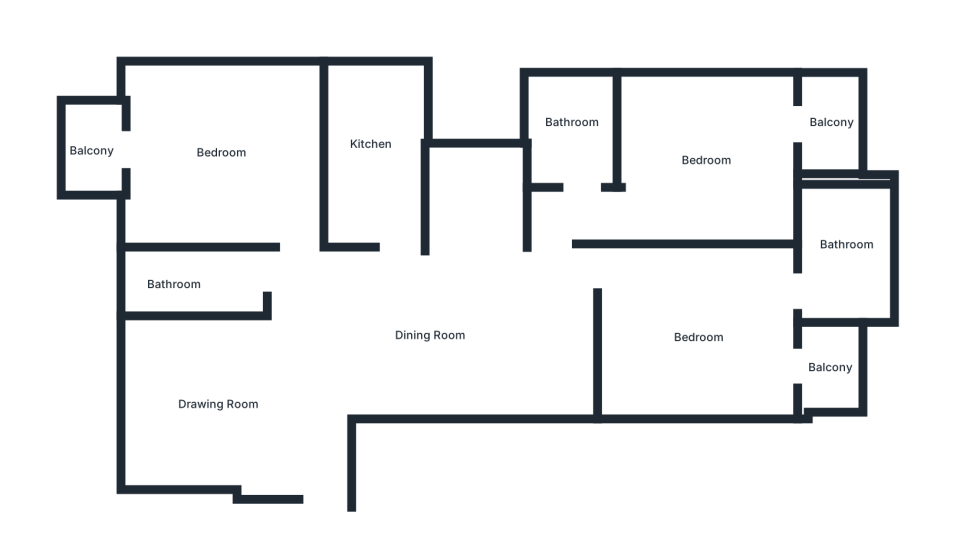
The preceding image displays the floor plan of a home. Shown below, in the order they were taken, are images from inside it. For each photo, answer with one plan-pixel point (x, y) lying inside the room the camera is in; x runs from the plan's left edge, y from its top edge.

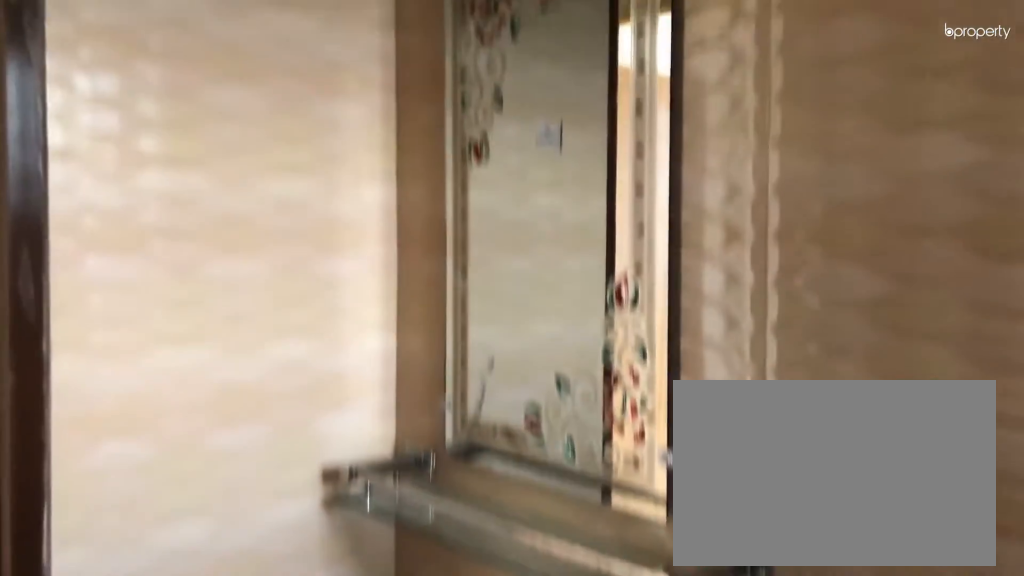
(183, 280)
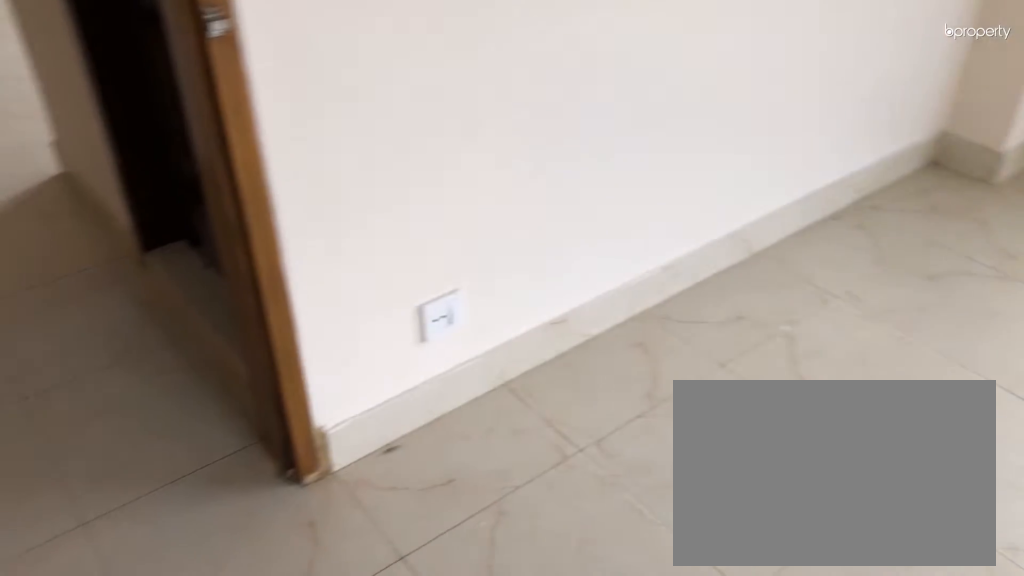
(215, 158)
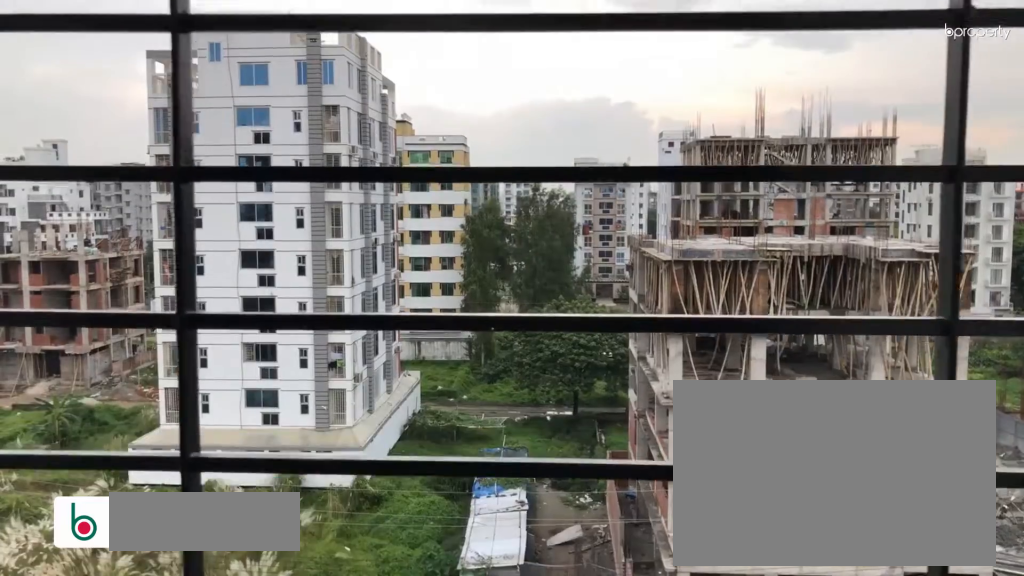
(88, 151)
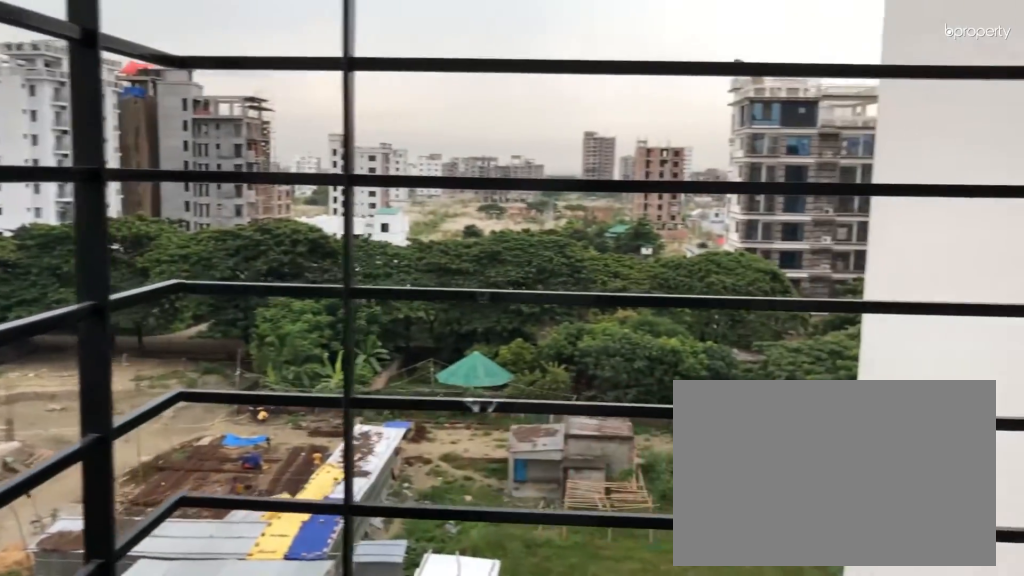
(88, 151)
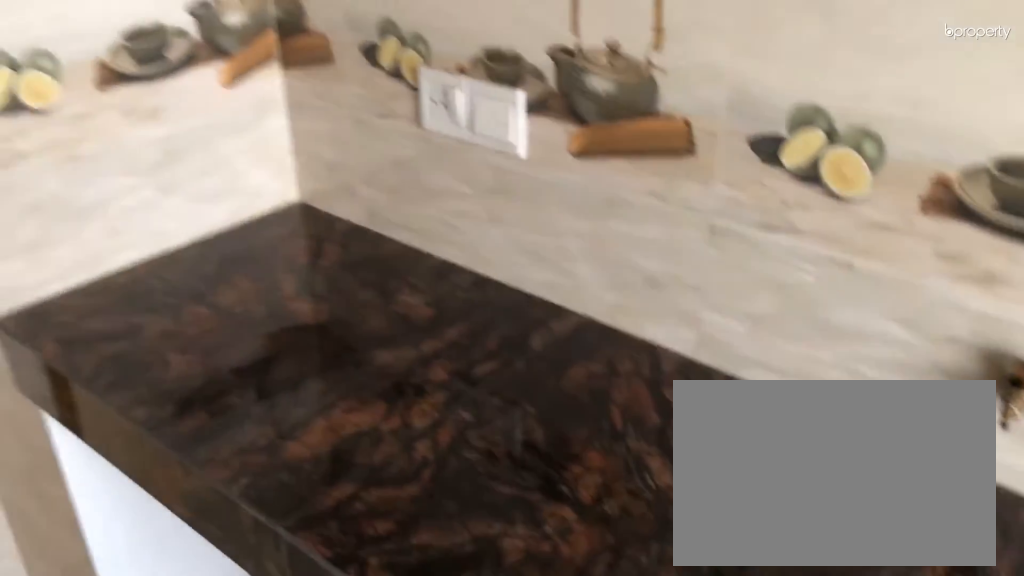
(371, 154)
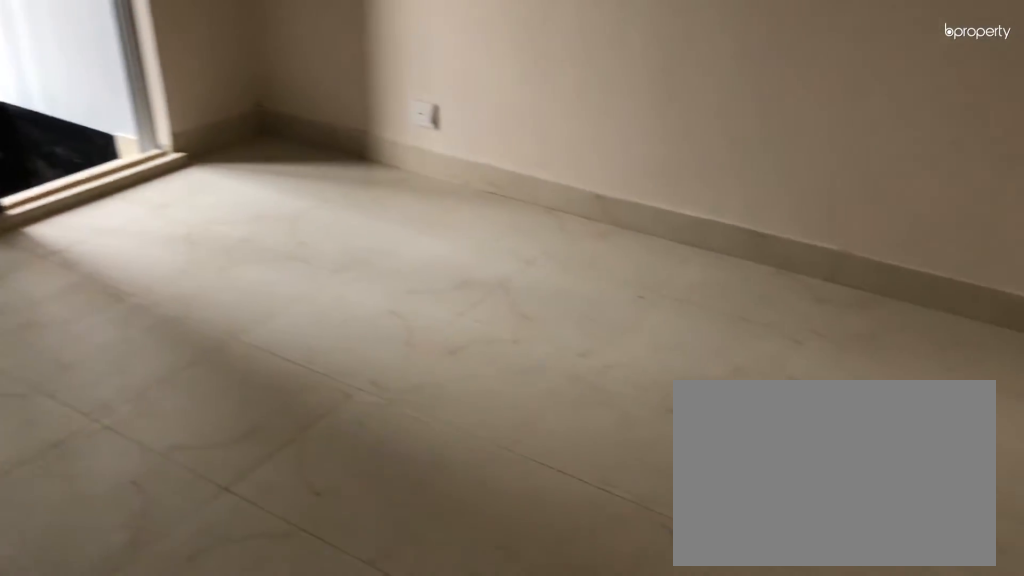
(708, 340)
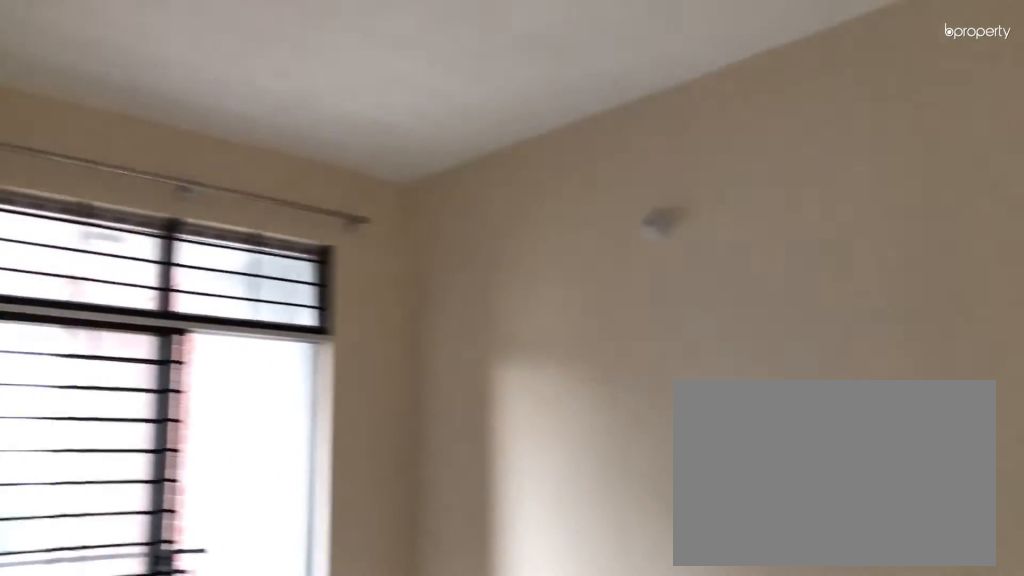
(708, 340)
